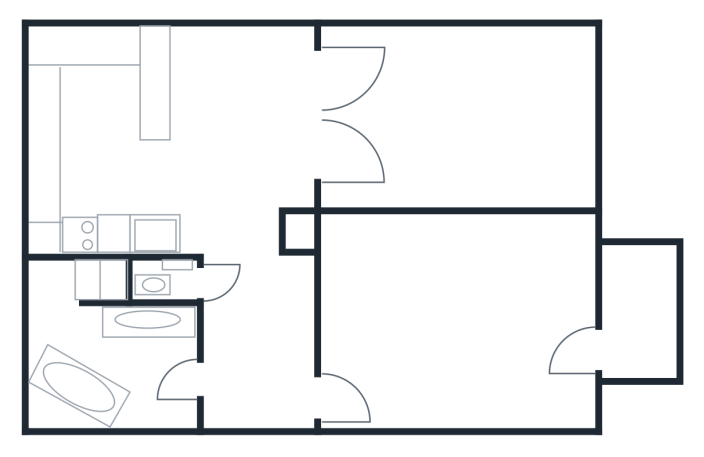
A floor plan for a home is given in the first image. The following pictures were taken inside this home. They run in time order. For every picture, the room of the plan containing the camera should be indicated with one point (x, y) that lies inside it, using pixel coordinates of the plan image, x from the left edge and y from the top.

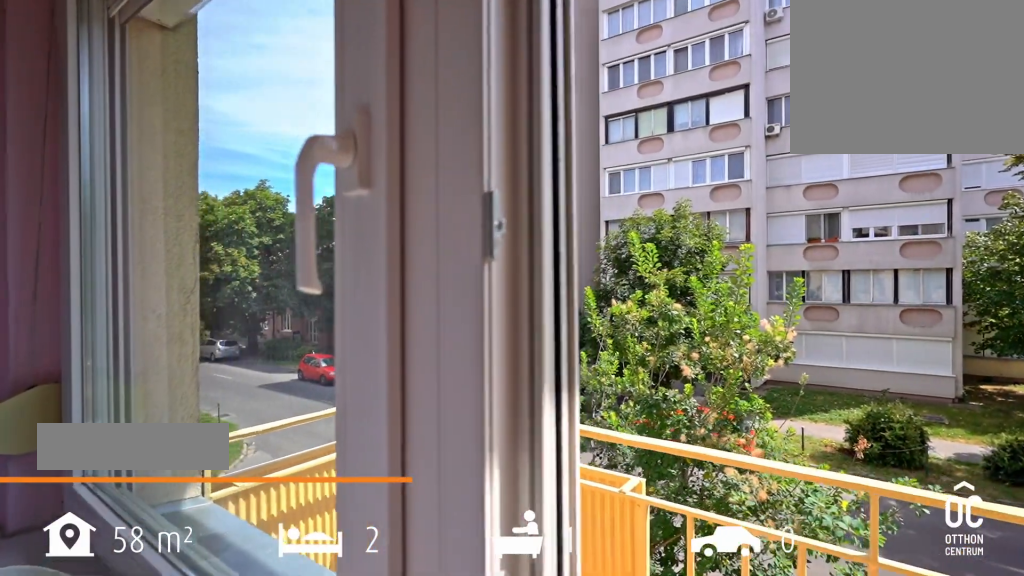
(640, 320)
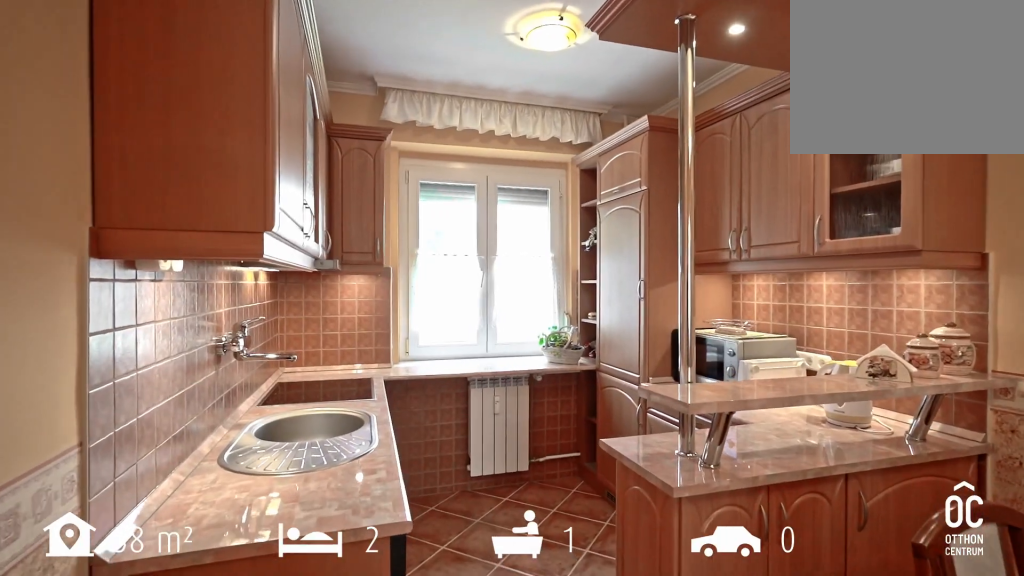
(232, 166)
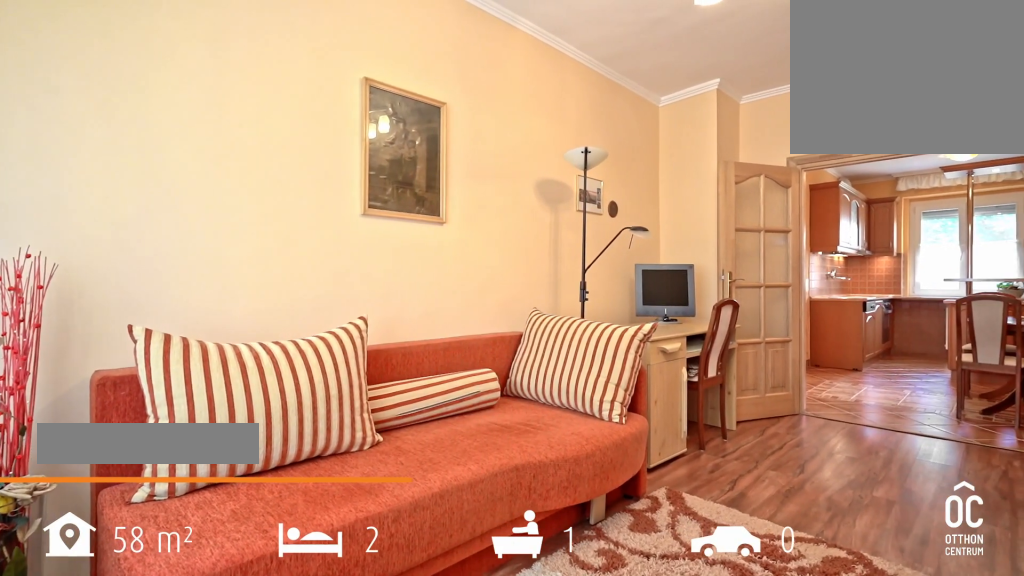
(475, 108)
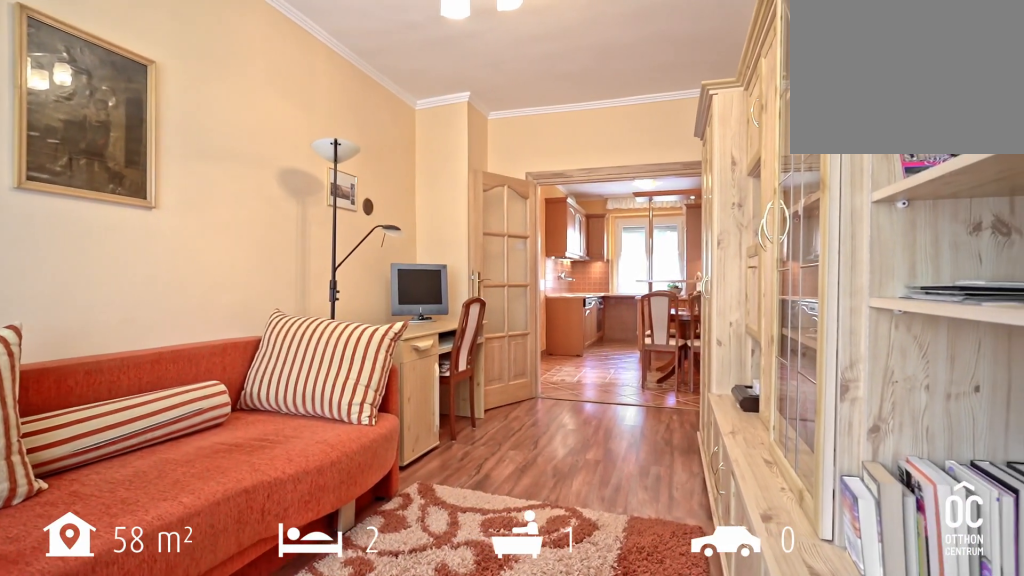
(475, 108)
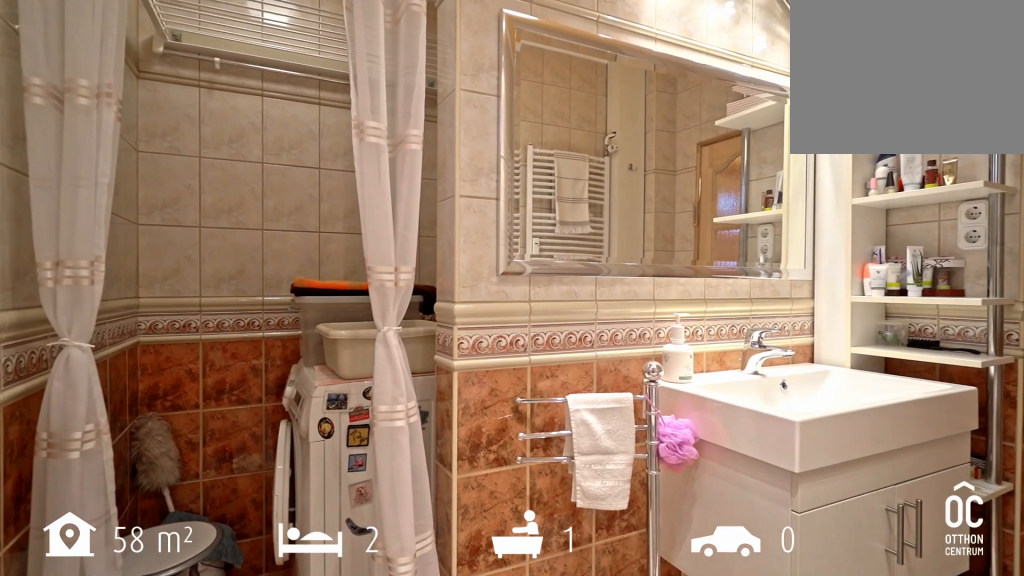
(122, 351)
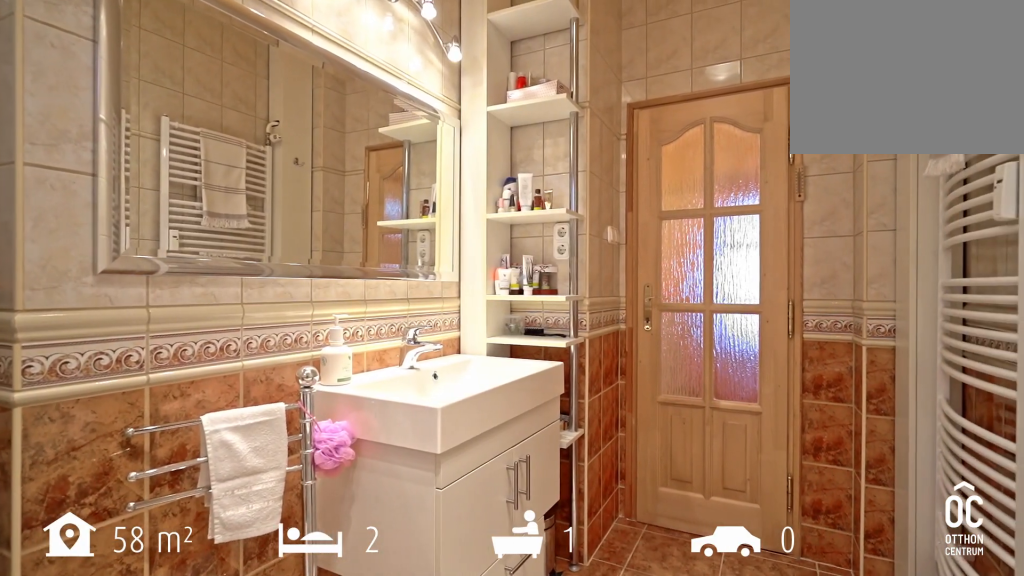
(122, 351)
